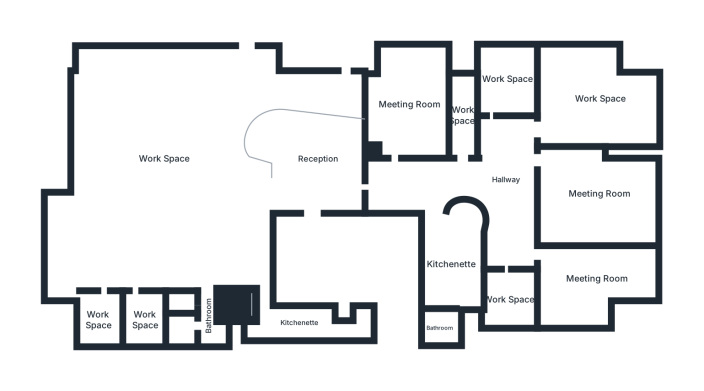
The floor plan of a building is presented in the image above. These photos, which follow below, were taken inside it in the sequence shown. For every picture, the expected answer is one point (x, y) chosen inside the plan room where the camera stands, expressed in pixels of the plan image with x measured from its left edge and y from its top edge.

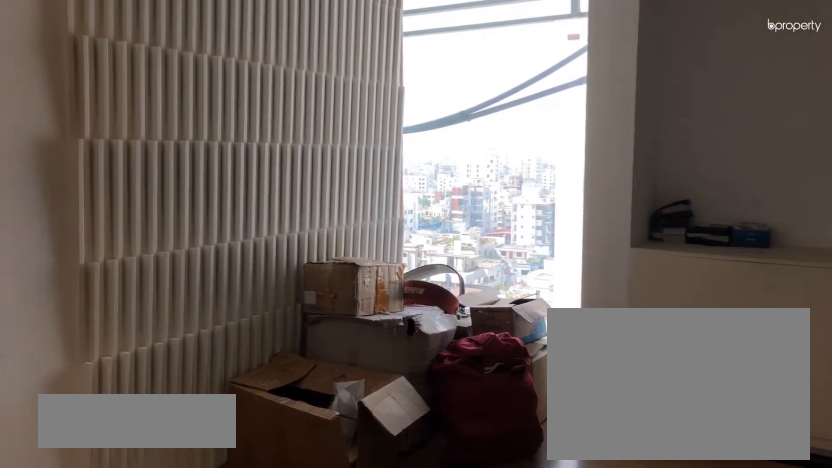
(508, 298)
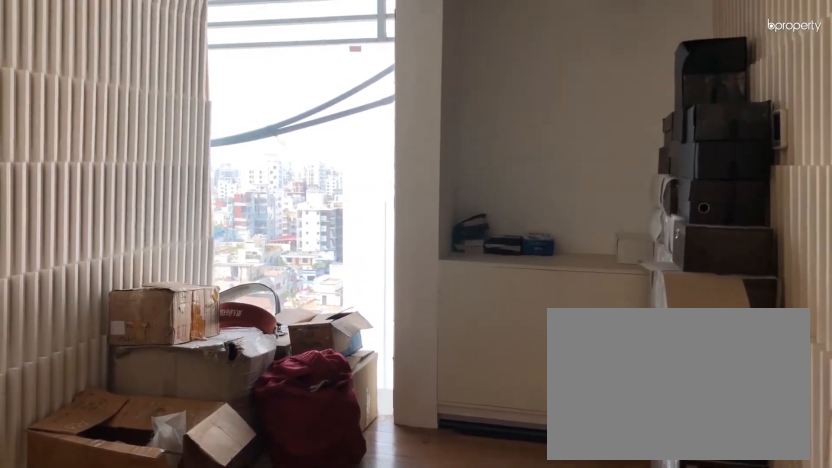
(508, 298)
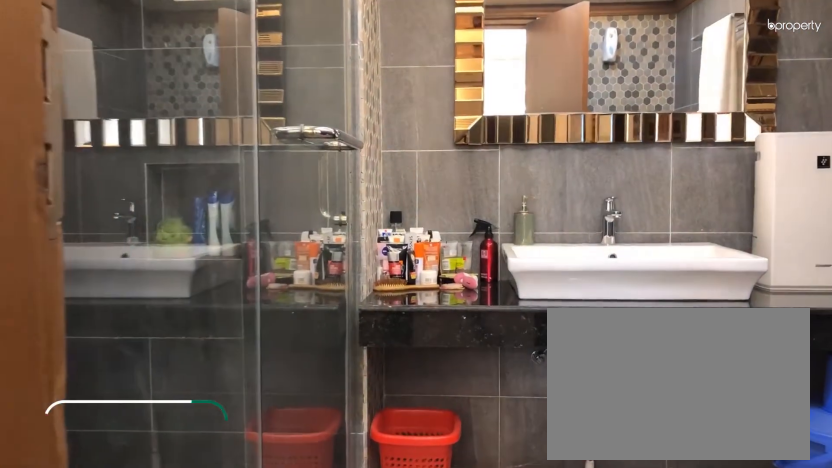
(440, 328)
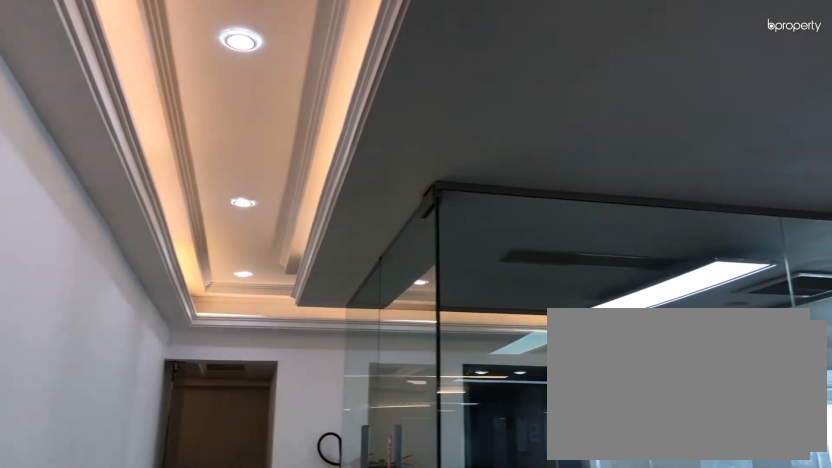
(164, 158)
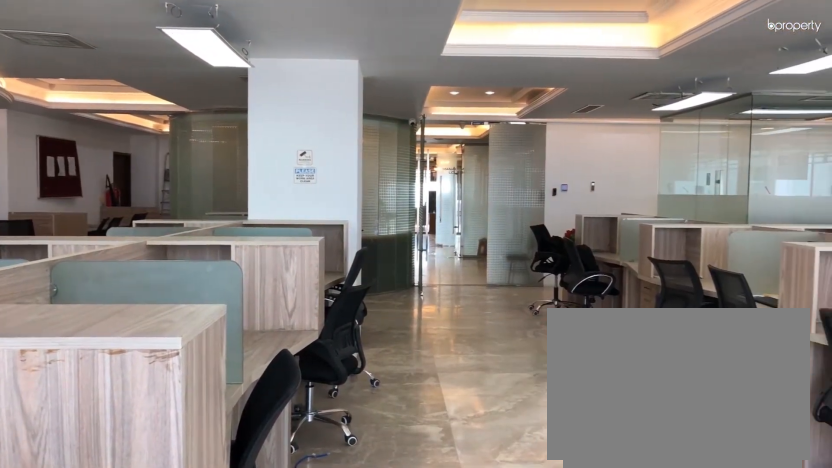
(164, 158)
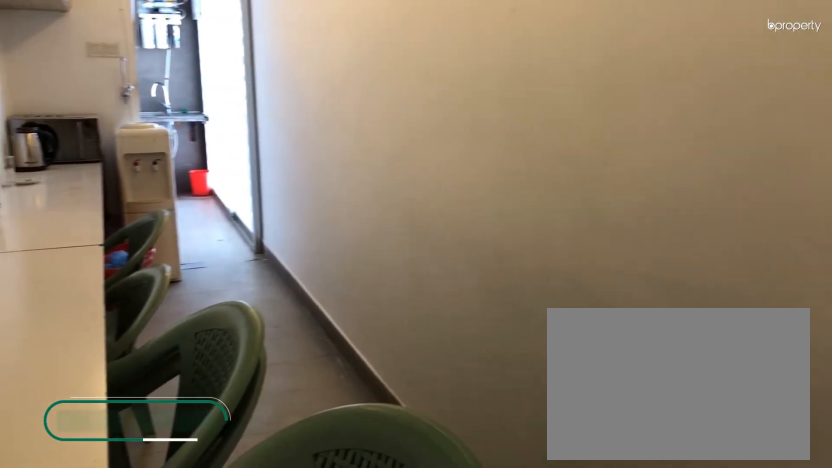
(298, 323)
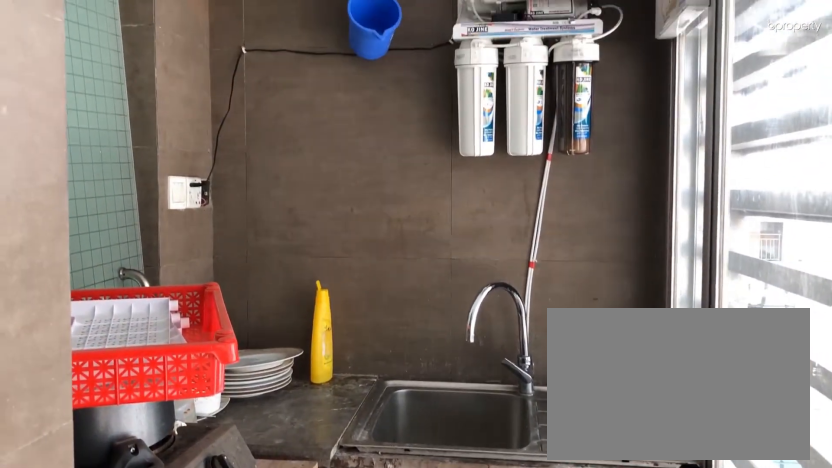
(362, 326)
